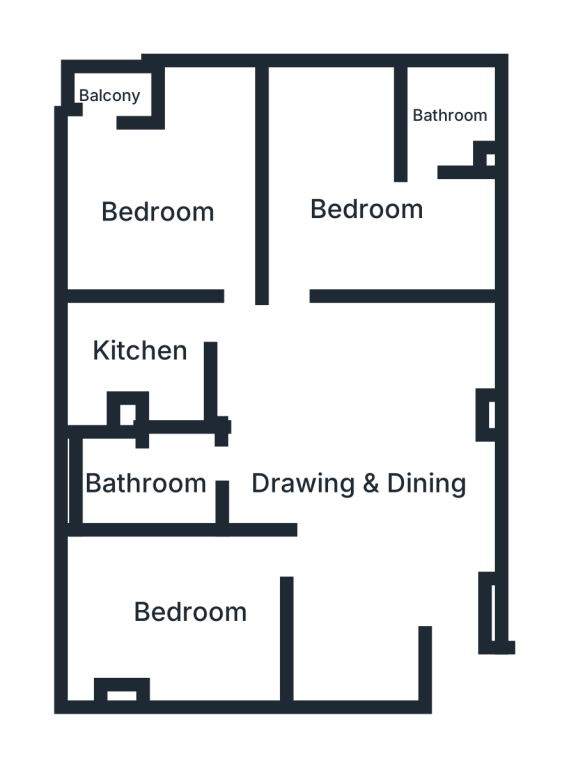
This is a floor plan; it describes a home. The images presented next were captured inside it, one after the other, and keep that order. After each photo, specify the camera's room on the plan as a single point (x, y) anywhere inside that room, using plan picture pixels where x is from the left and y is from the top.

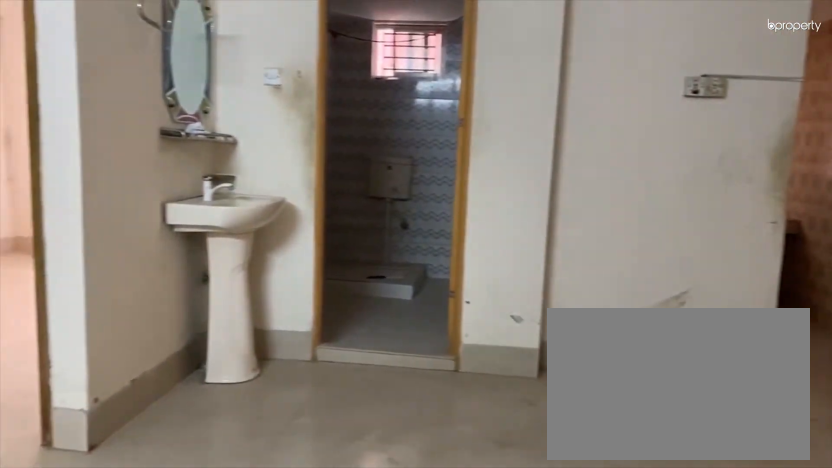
(362, 490)
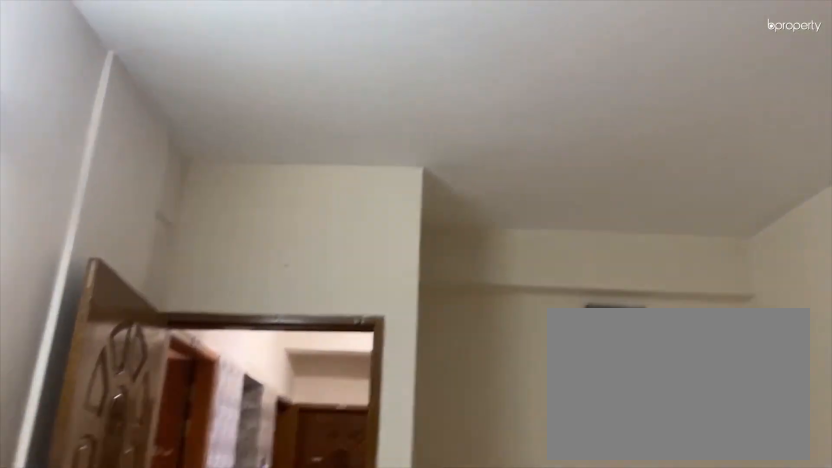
(362, 490)
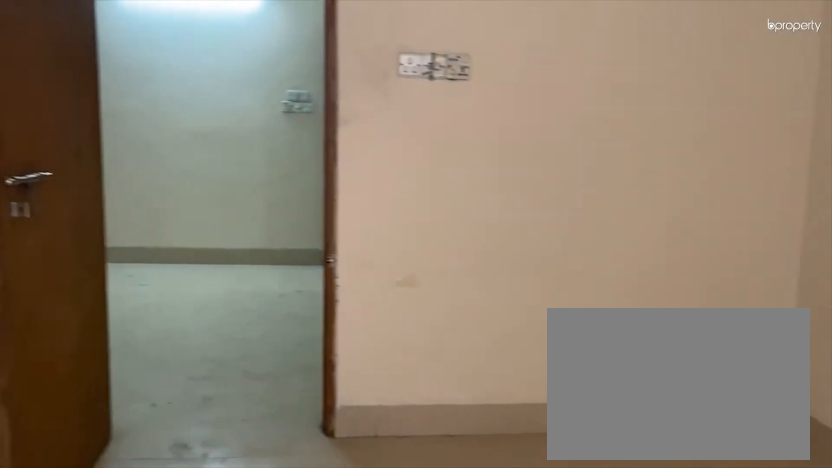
(197, 605)
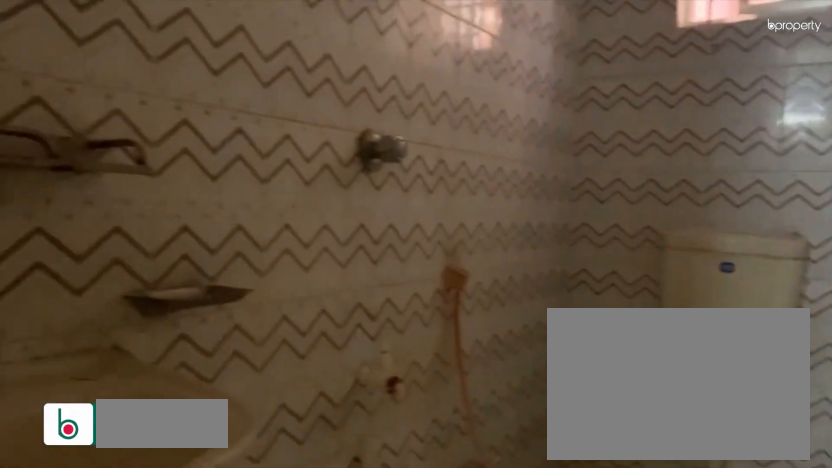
(156, 480)
